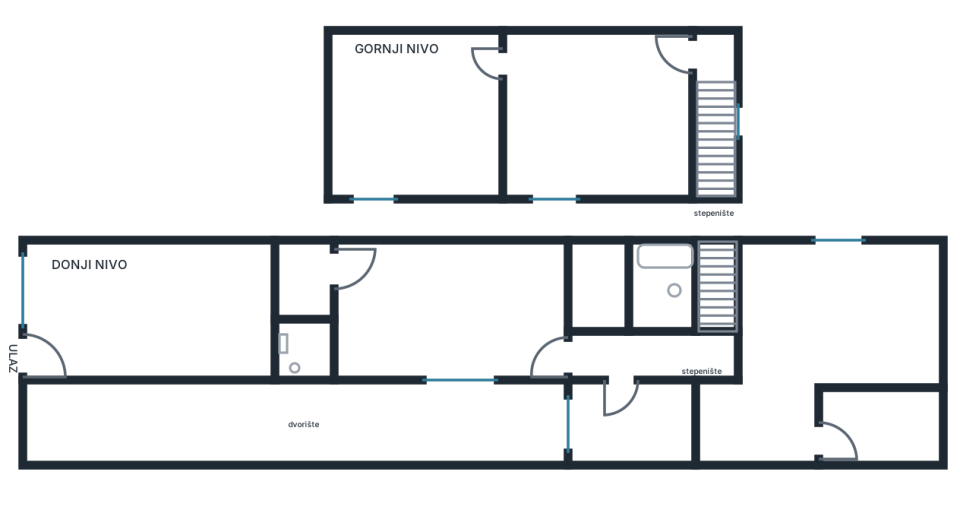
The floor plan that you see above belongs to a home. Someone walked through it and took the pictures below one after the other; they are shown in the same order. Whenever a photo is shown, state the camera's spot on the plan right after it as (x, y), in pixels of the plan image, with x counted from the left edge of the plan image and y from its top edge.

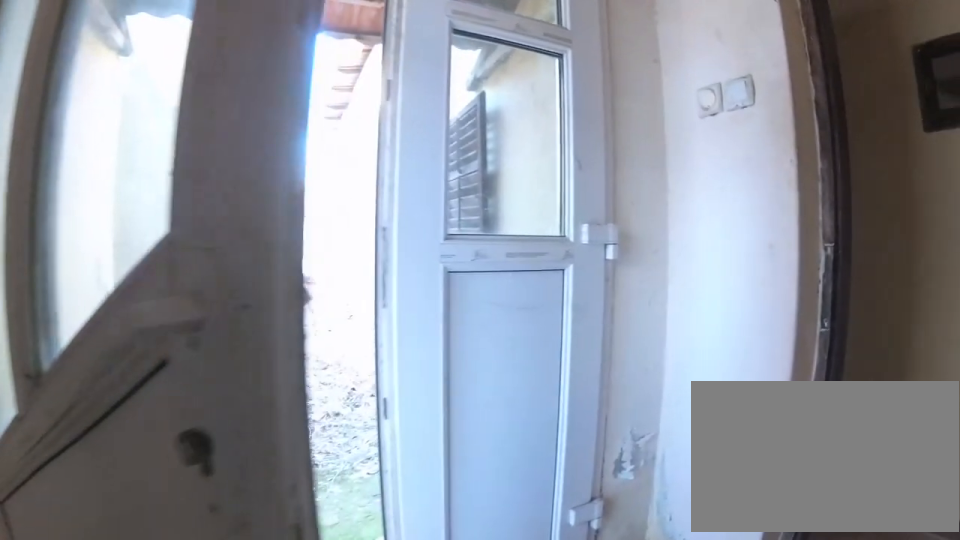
(644, 426)
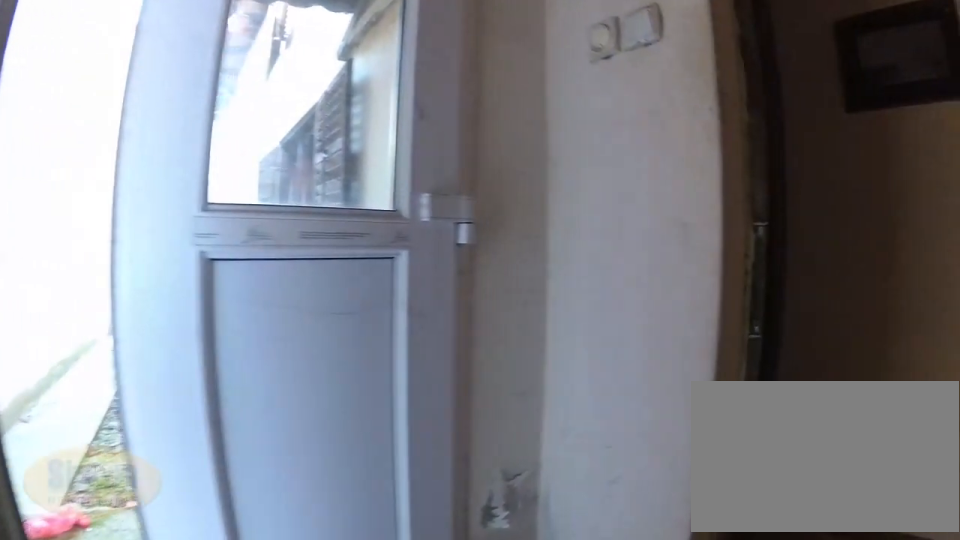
(633, 430)
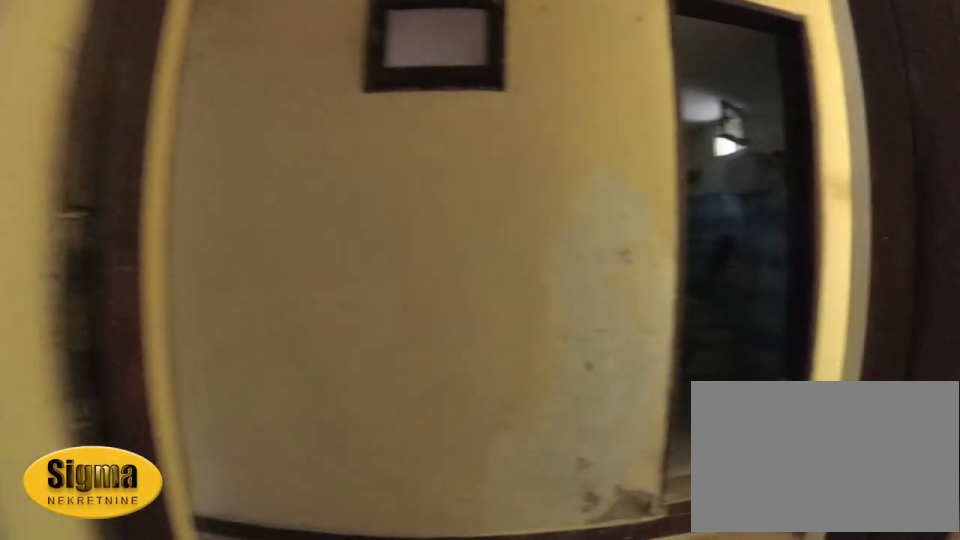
(625, 427)
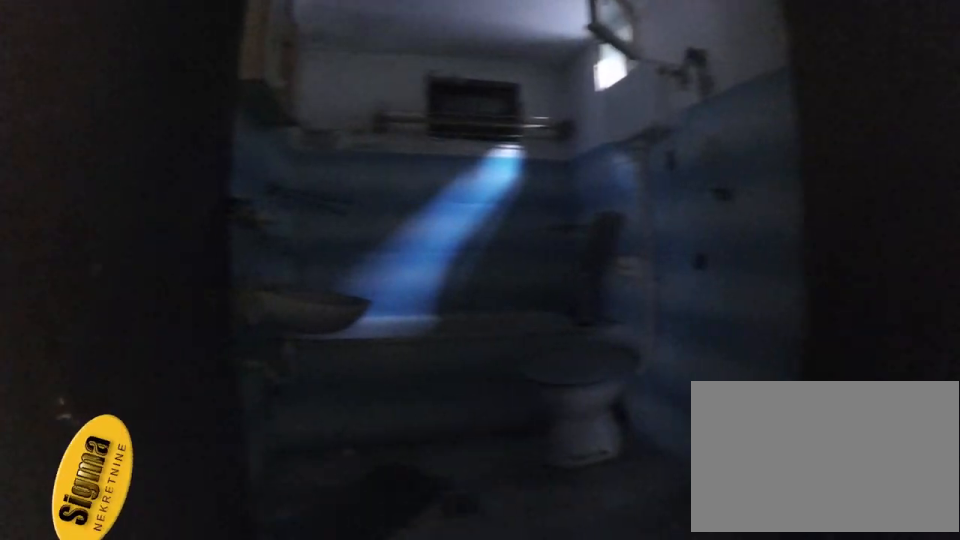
(665, 368)
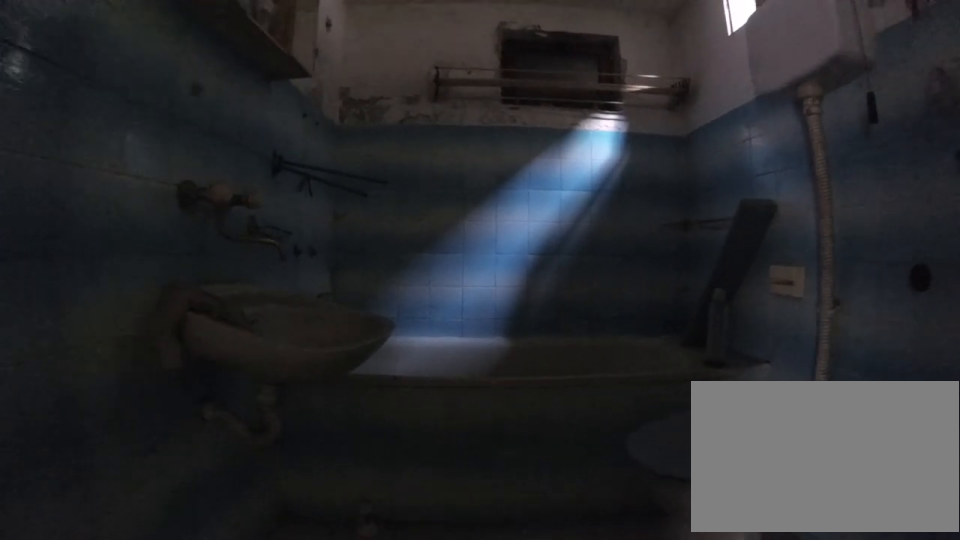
(672, 326)
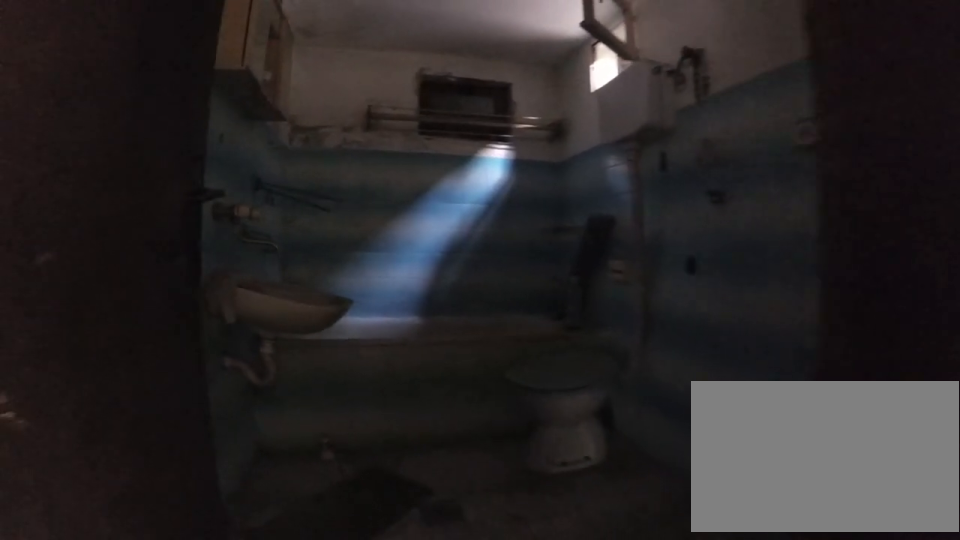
(657, 346)
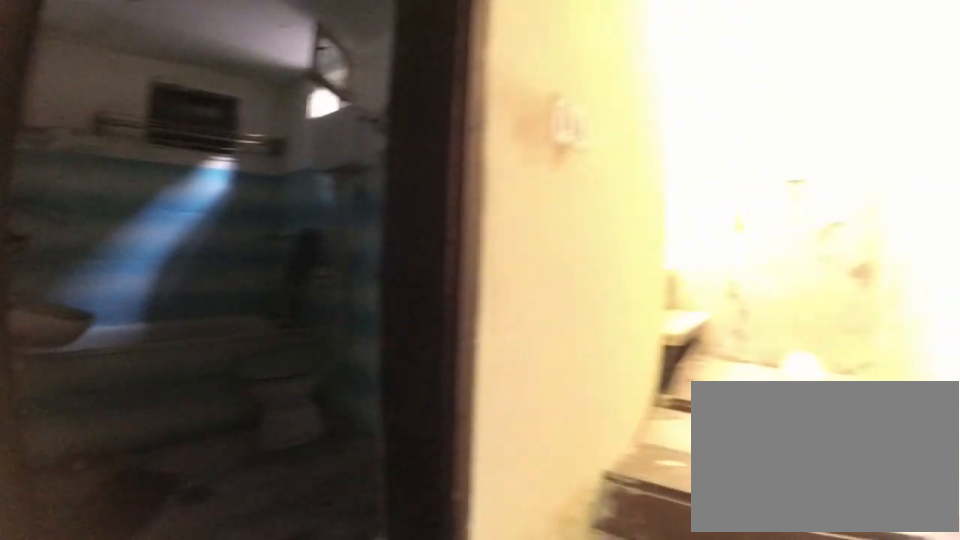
(650, 355)
